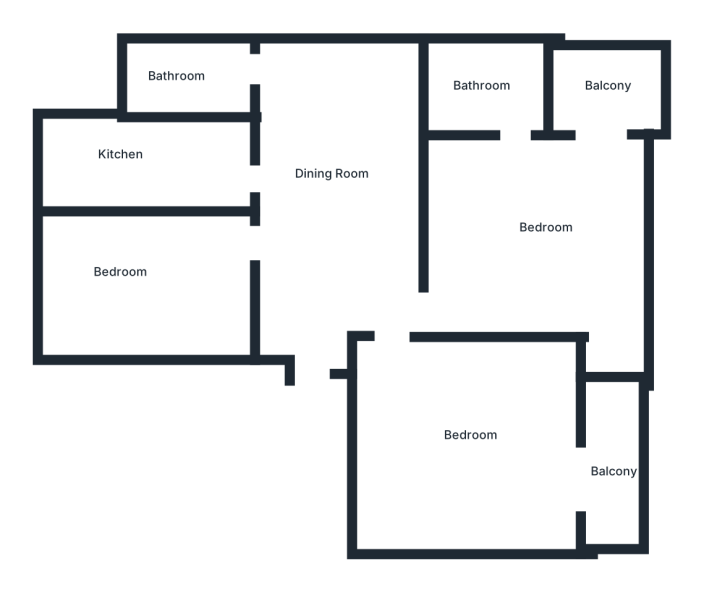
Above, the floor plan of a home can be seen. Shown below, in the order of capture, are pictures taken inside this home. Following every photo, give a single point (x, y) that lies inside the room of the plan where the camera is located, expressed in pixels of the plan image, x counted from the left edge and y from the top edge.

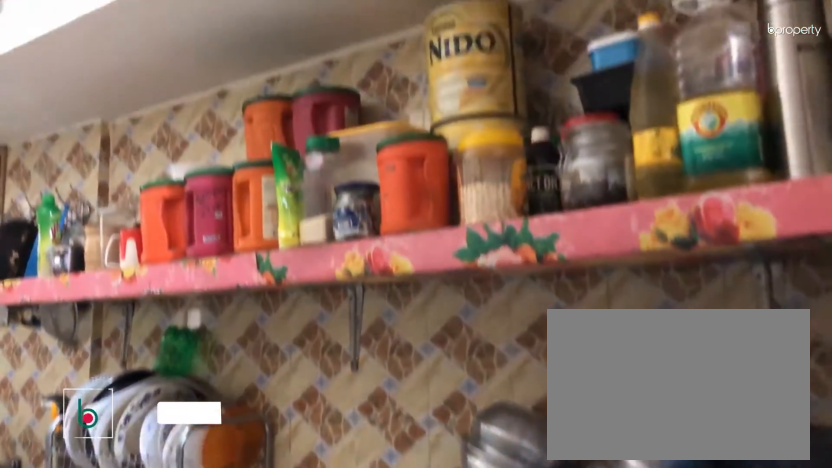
(156, 166)
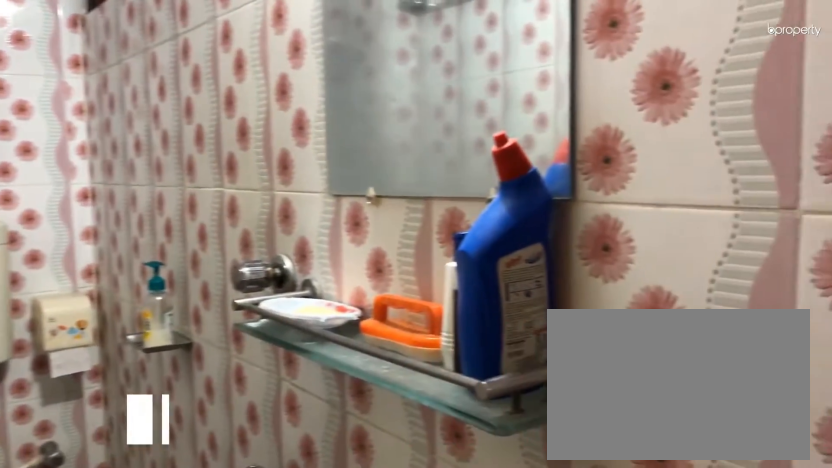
(200, 76)
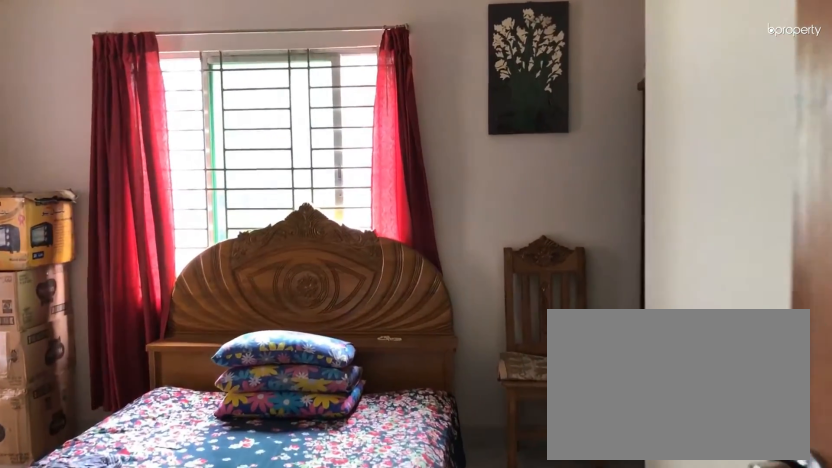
(541, 254)
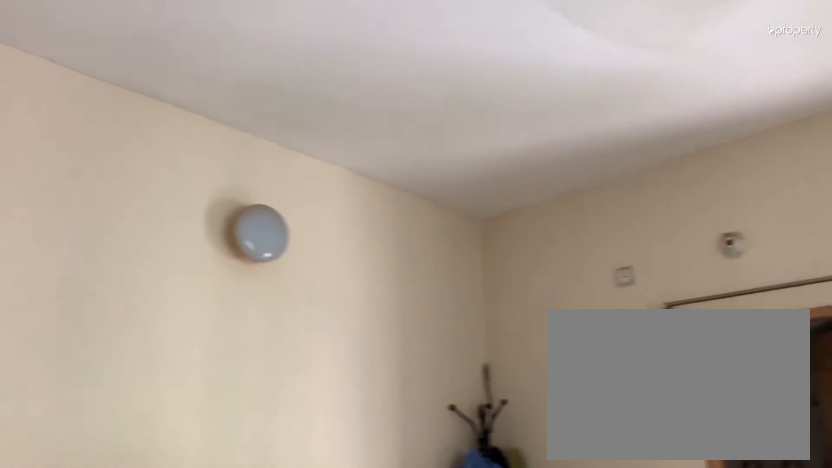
(528, 236)
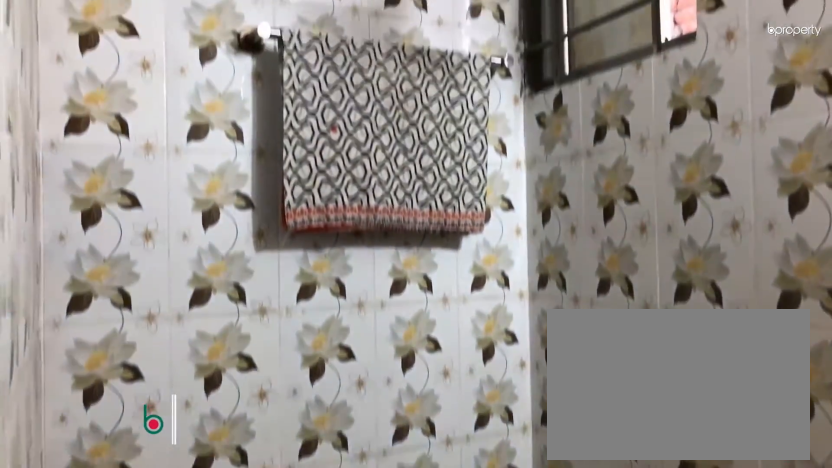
(492, 96)
